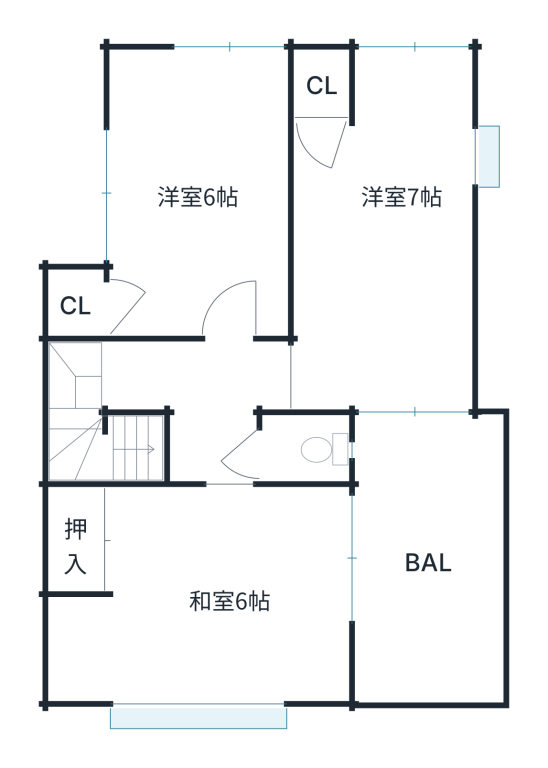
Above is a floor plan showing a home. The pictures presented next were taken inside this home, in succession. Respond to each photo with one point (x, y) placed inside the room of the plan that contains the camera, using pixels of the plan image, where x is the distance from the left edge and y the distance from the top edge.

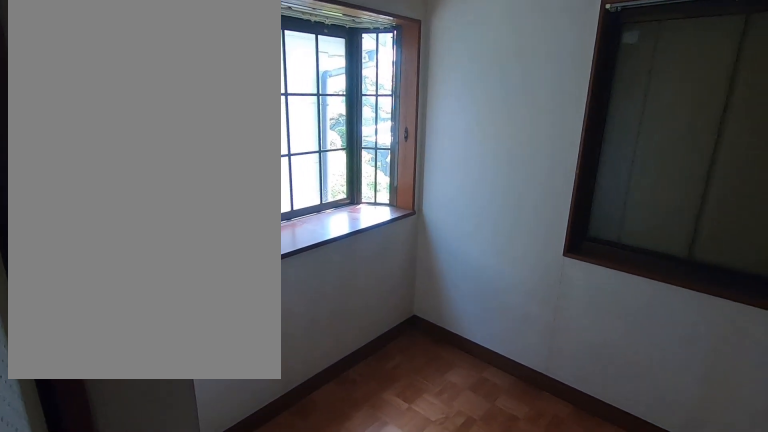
(393, 308)
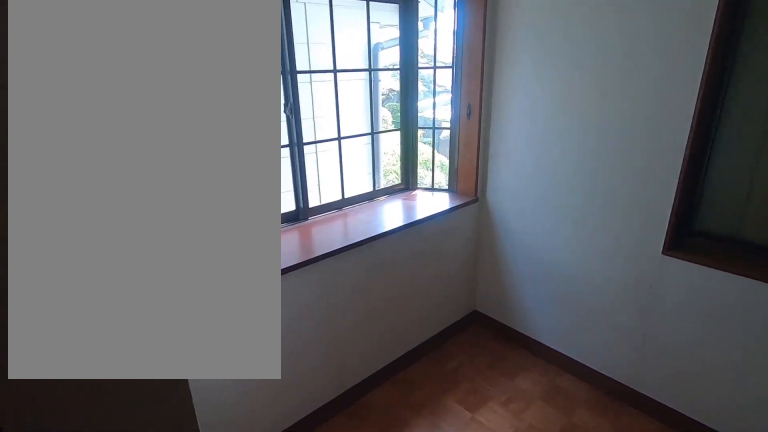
(391, 298)
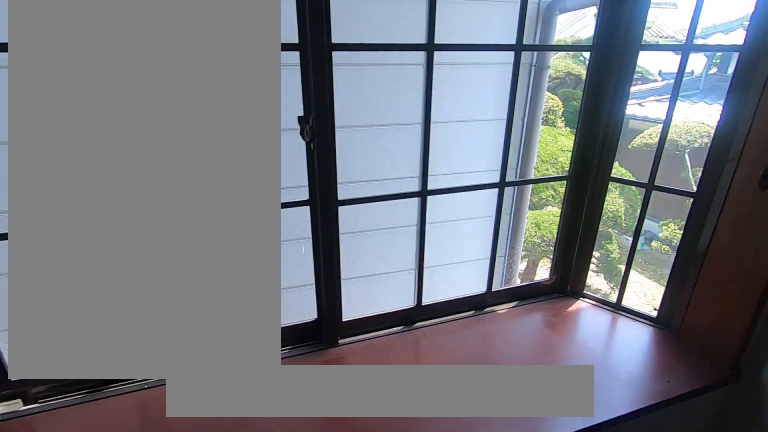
(391, 300)
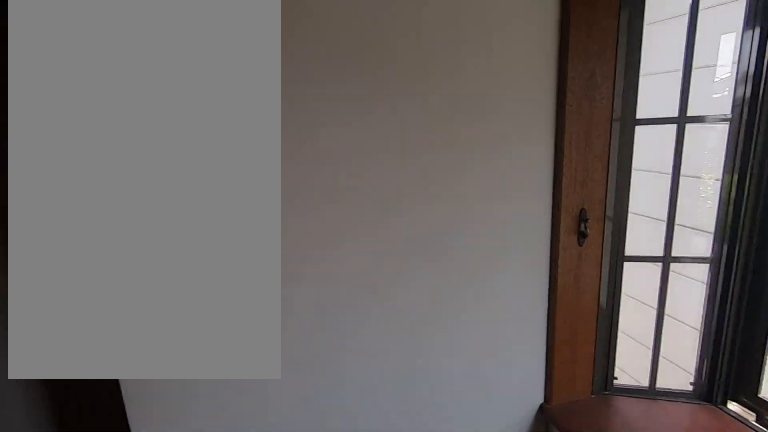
(395, 308)
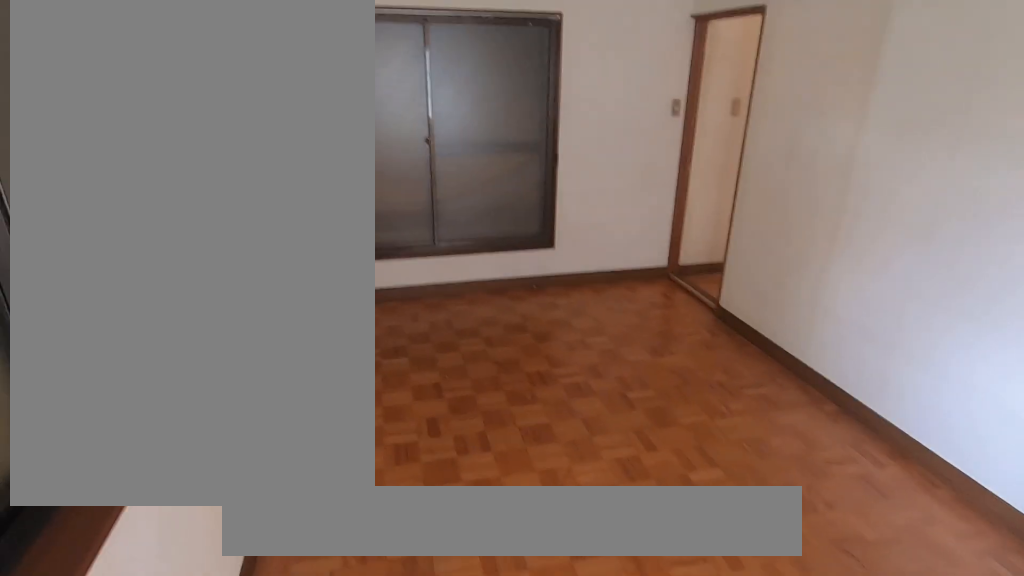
(391, 300)
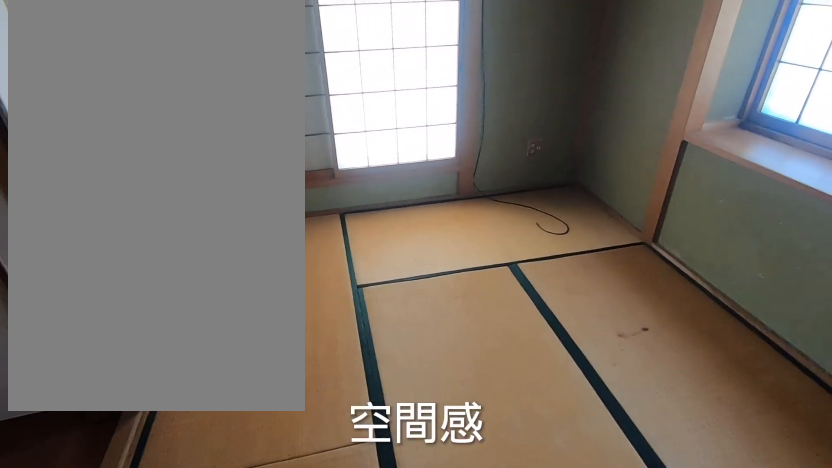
(240, 543)
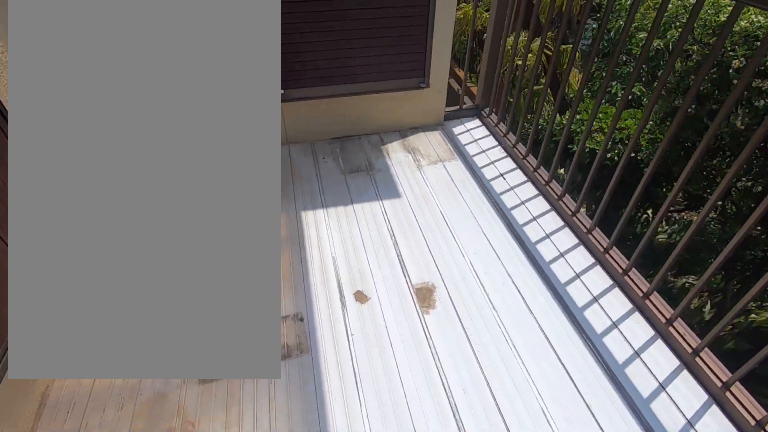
(431, 630)
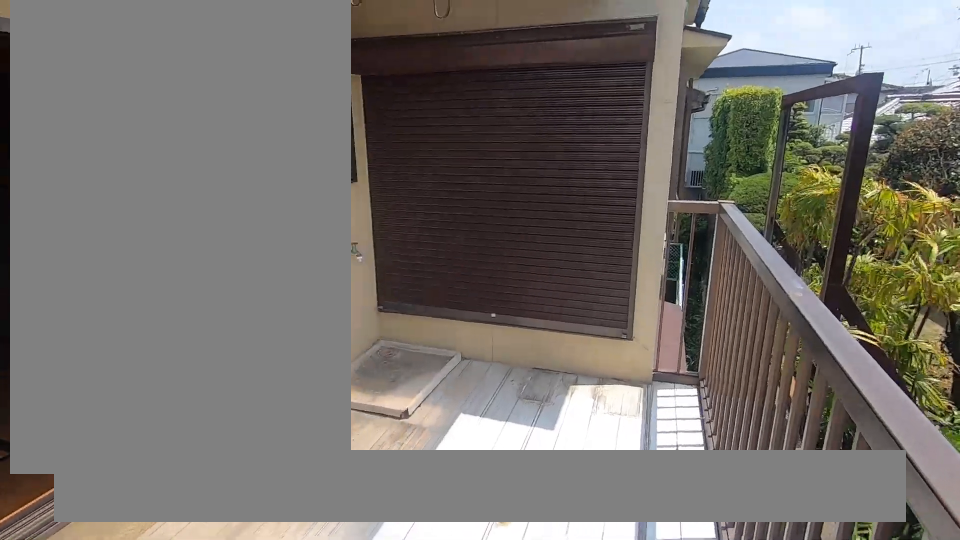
(433, 632)
